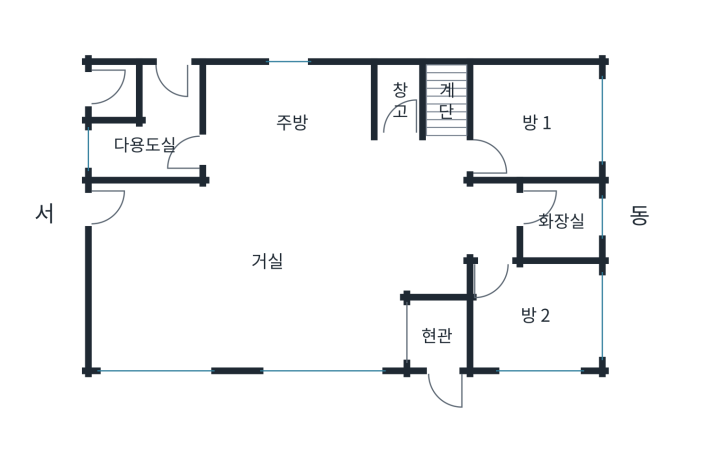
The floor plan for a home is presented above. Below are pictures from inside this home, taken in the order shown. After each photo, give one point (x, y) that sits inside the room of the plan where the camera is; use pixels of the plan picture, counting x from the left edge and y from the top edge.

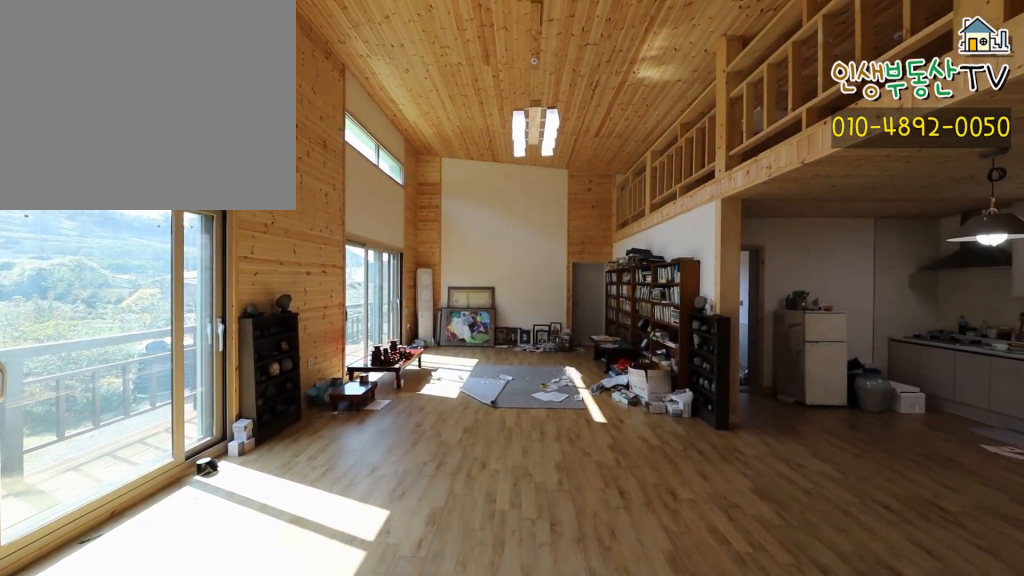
(266, 261)
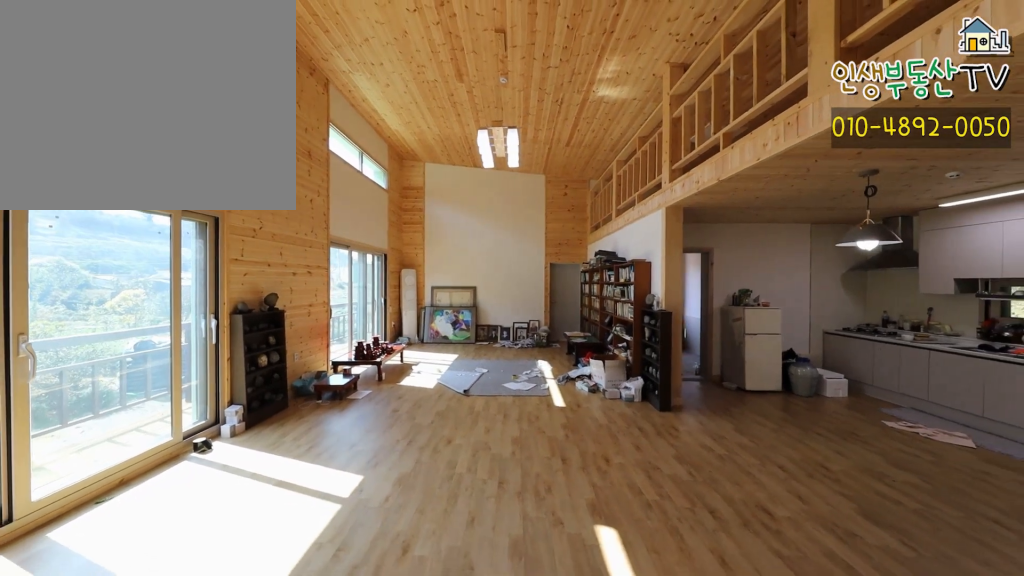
(266, 261)
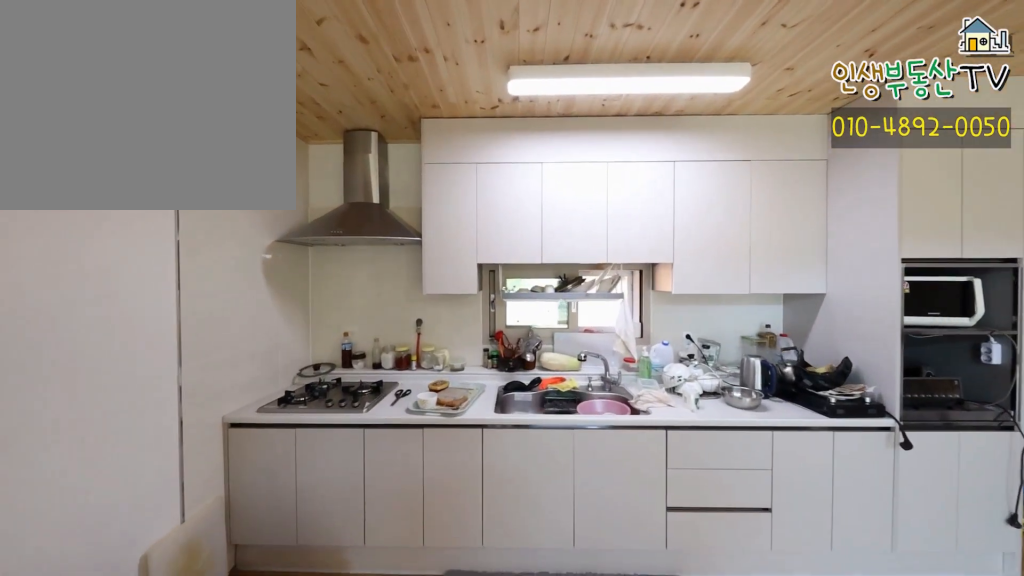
(300, 125)
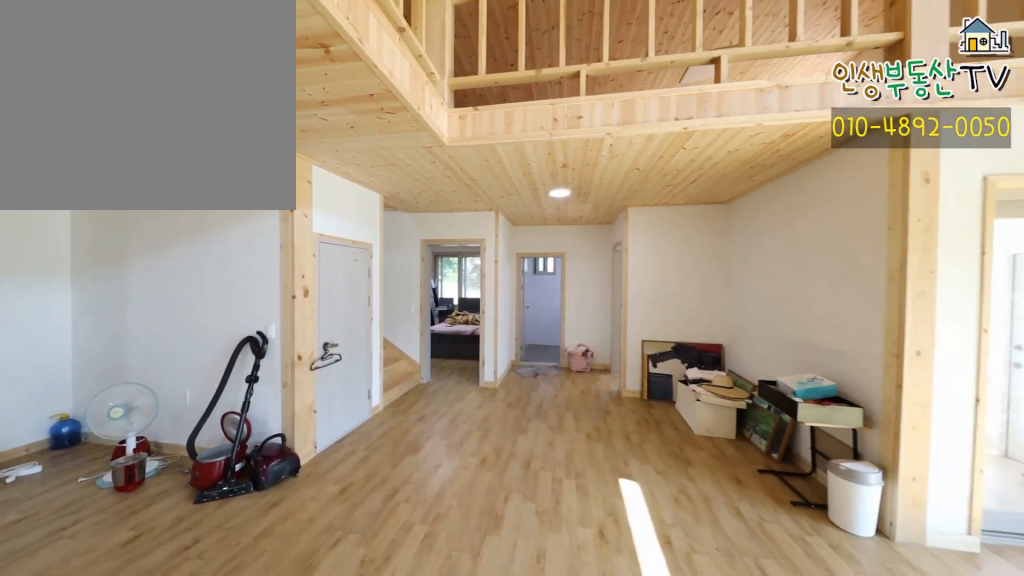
(276, 237)
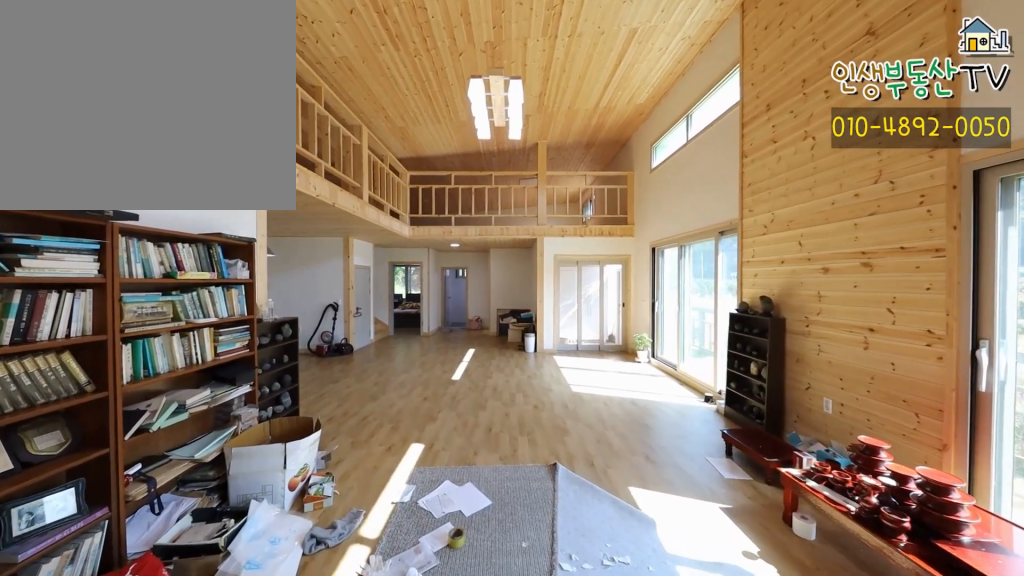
(276, 237)
